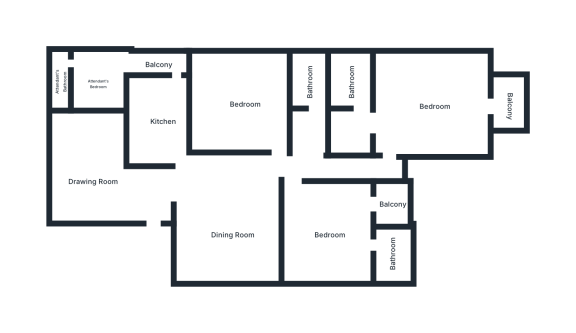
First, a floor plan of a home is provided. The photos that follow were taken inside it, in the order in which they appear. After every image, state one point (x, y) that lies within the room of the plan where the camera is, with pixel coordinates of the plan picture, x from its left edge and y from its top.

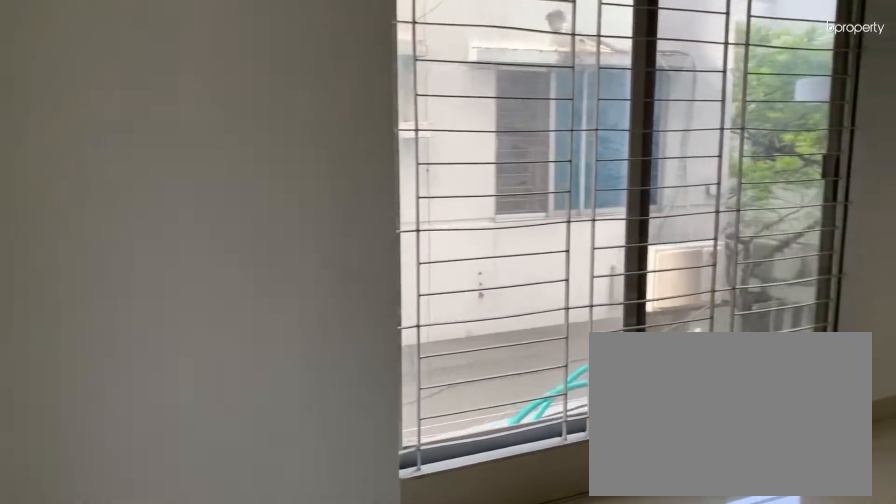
(94, 181)
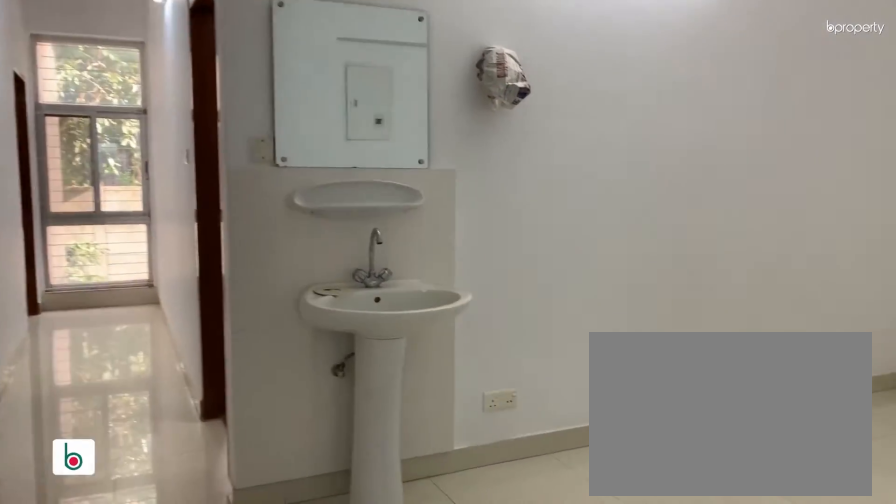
(233, 237)
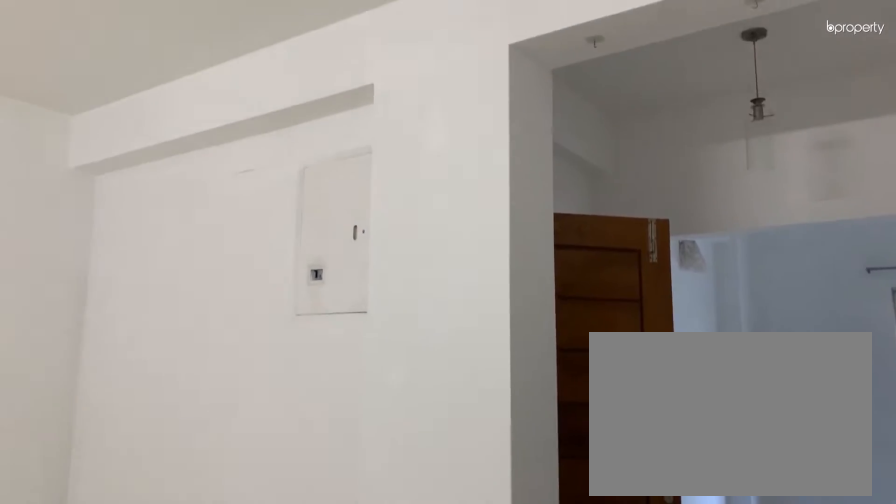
(233, 237)
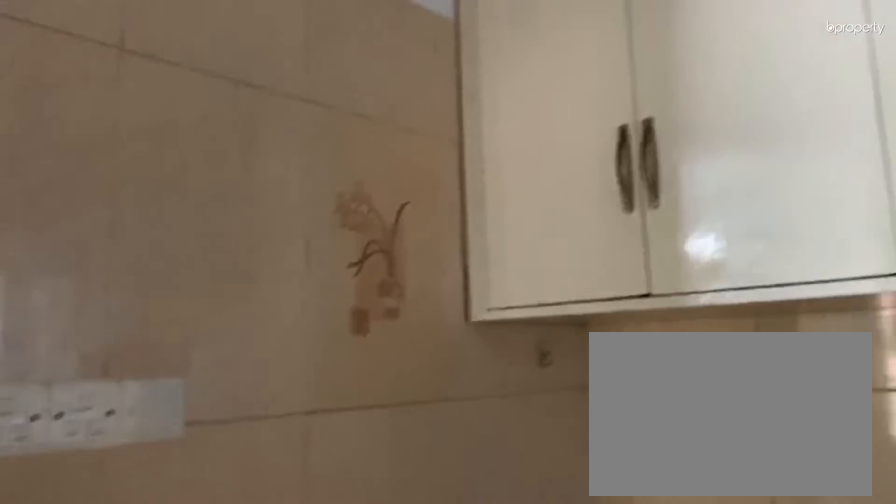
(163, 121)
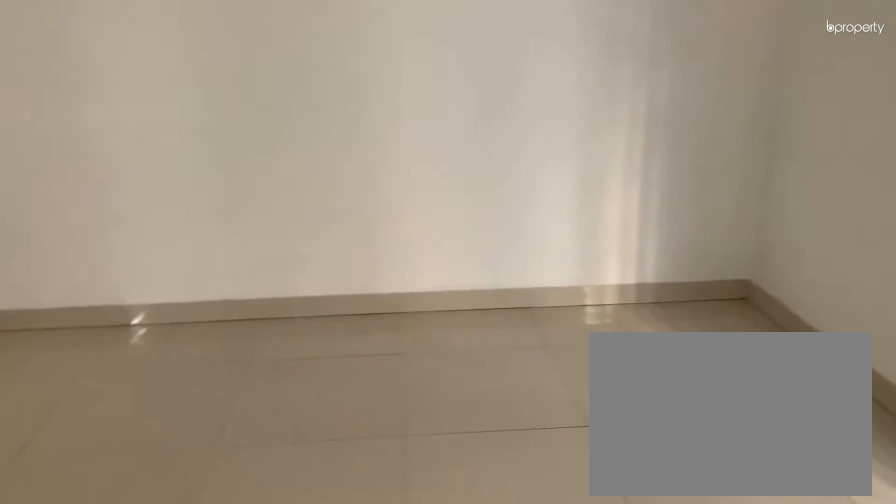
(245, 103)
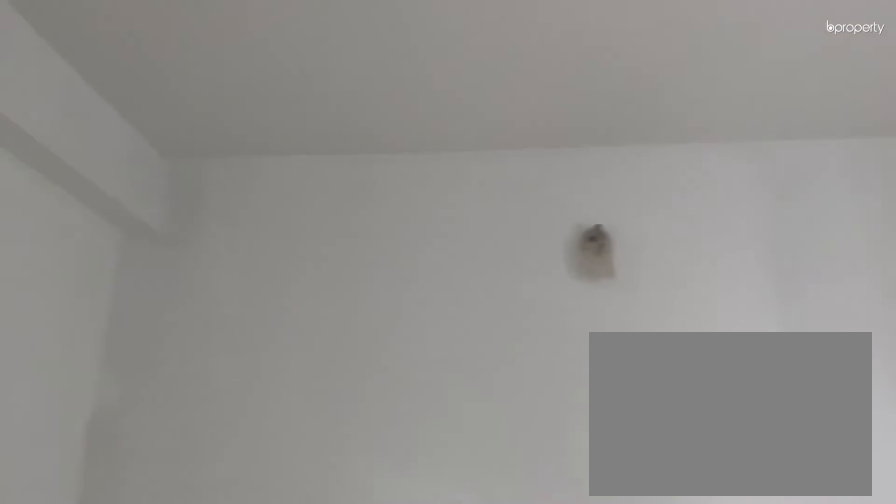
(245, 103)
